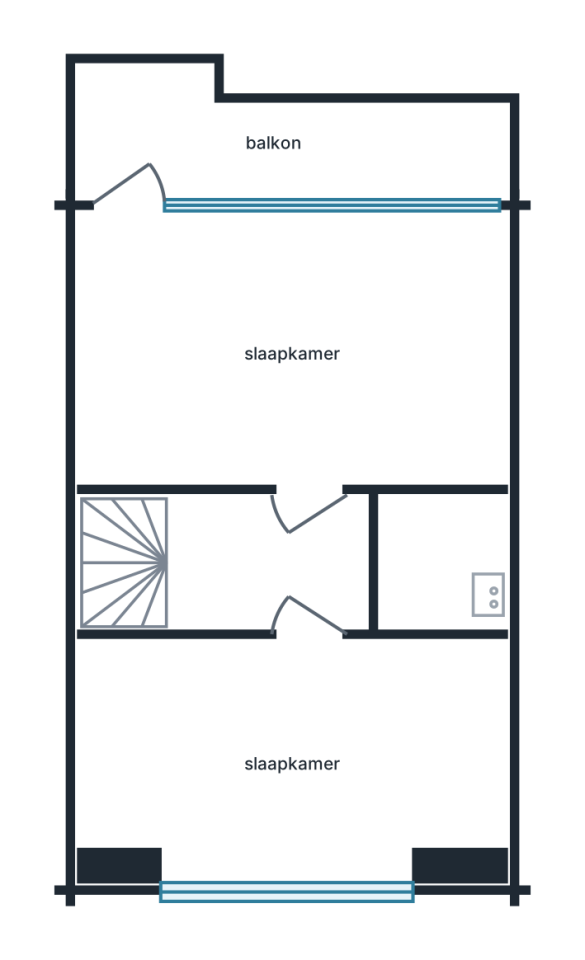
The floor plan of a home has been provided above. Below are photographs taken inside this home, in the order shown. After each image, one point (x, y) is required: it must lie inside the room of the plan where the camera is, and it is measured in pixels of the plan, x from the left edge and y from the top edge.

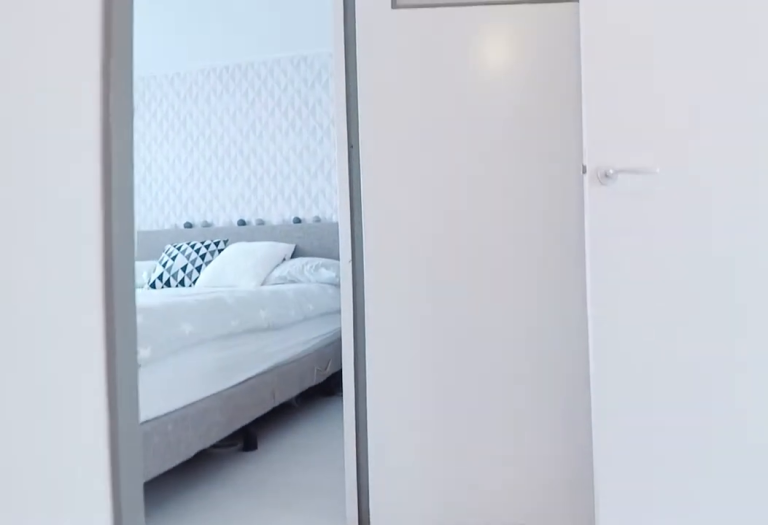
(268, 563)
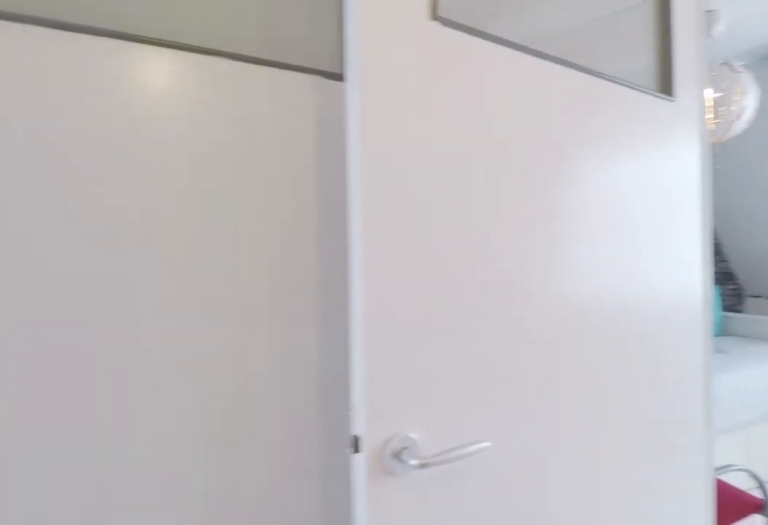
(268, 563)
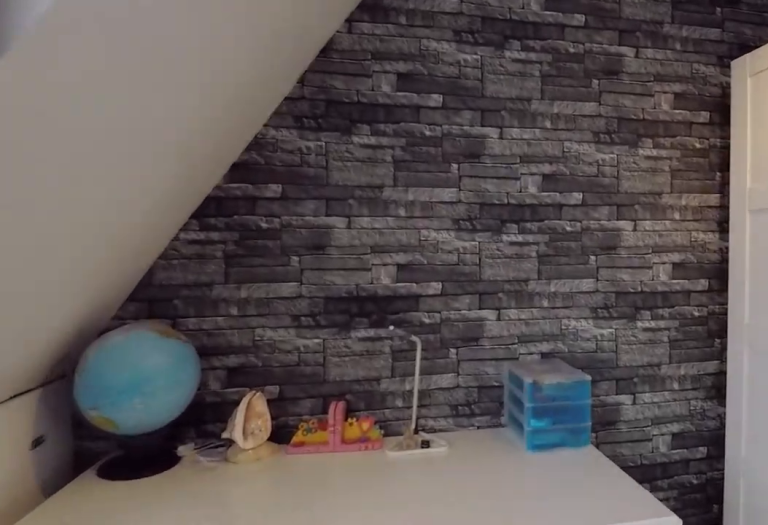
(292, 756)
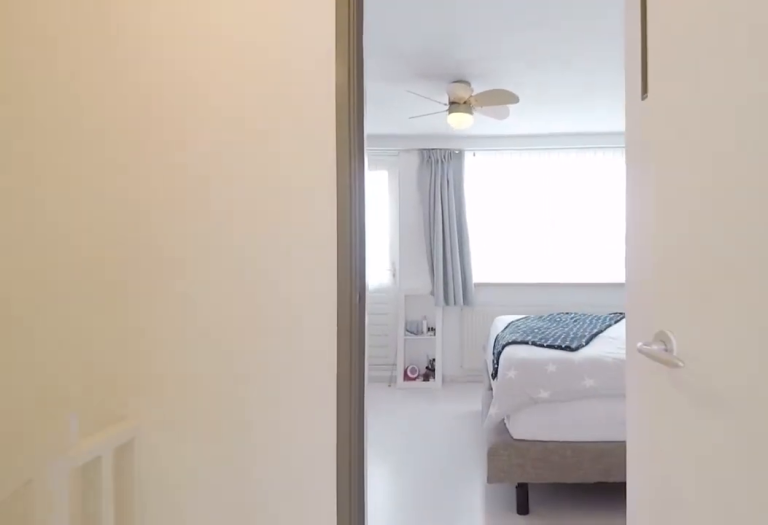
(266, 566)
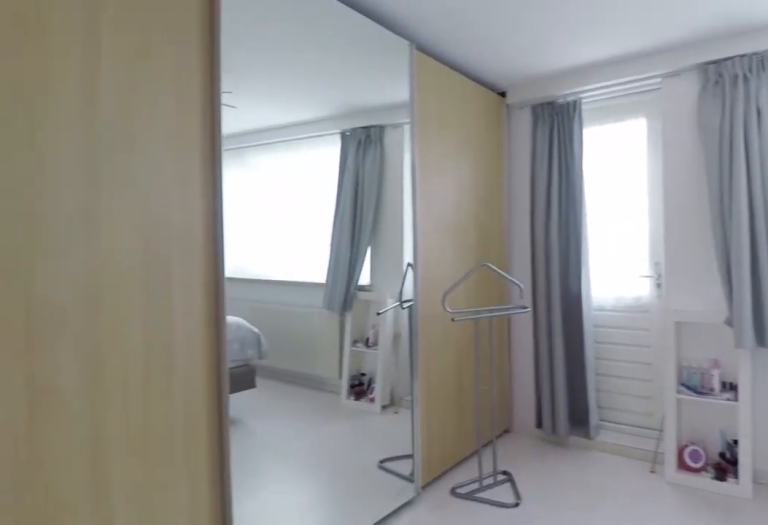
(292, 348)
